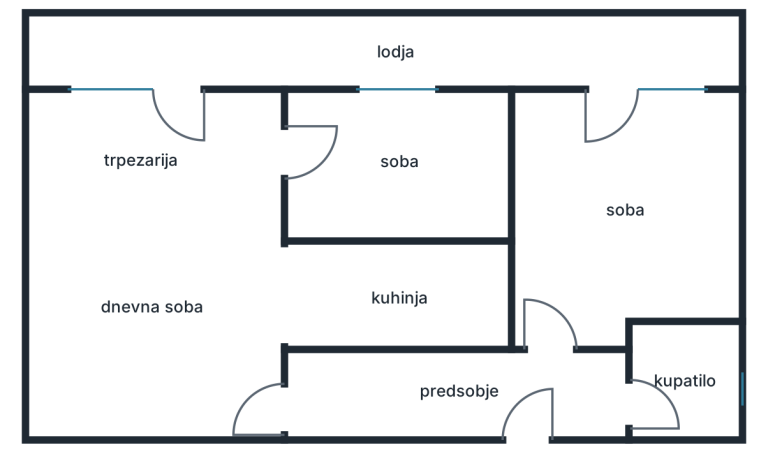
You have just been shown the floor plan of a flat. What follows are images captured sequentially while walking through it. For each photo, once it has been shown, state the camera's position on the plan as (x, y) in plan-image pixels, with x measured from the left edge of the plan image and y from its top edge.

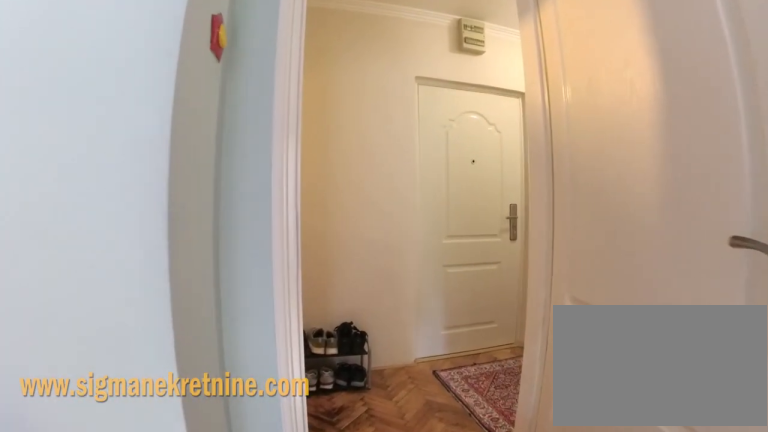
(554, 279)
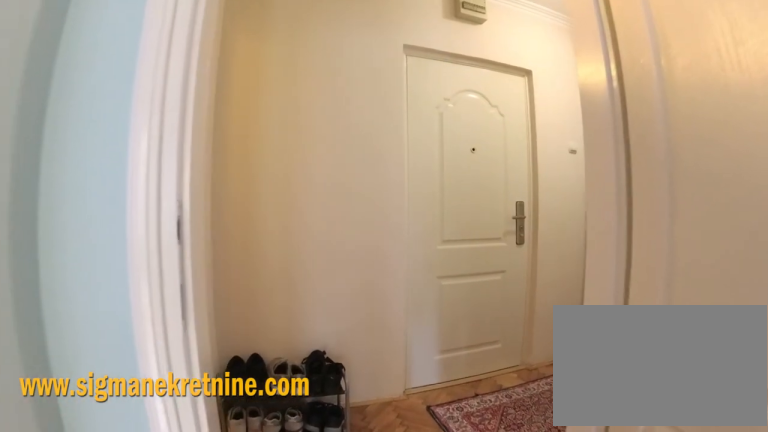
(555, 305)
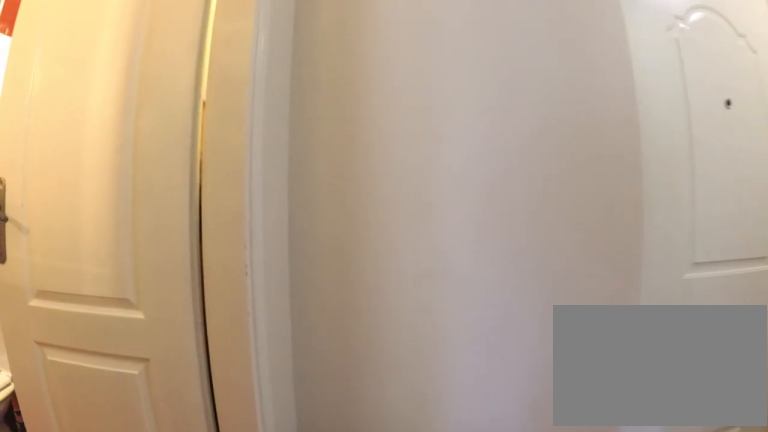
(559, 367)
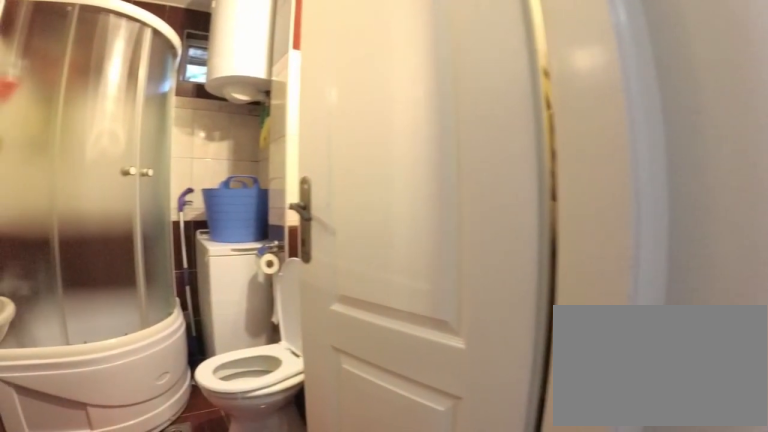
(577, 384)
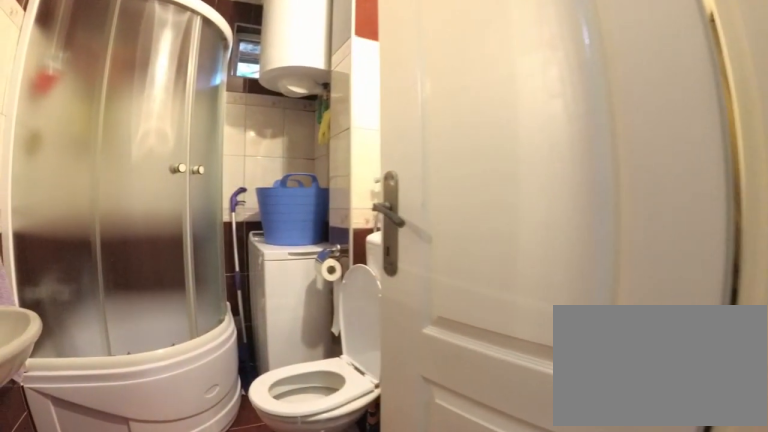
(585, 391)
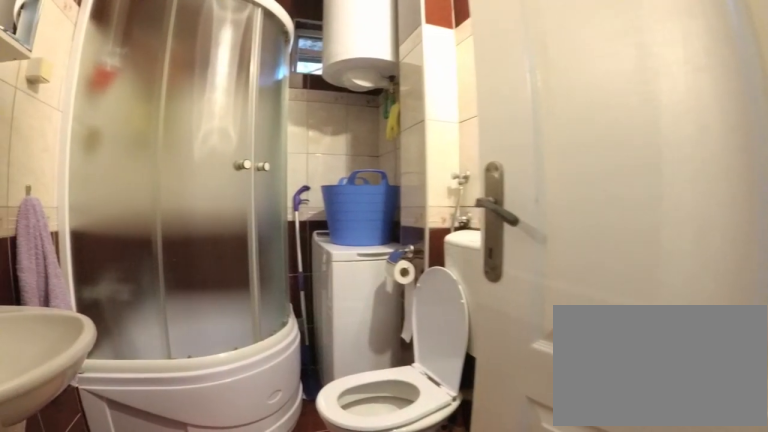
(598, 393)
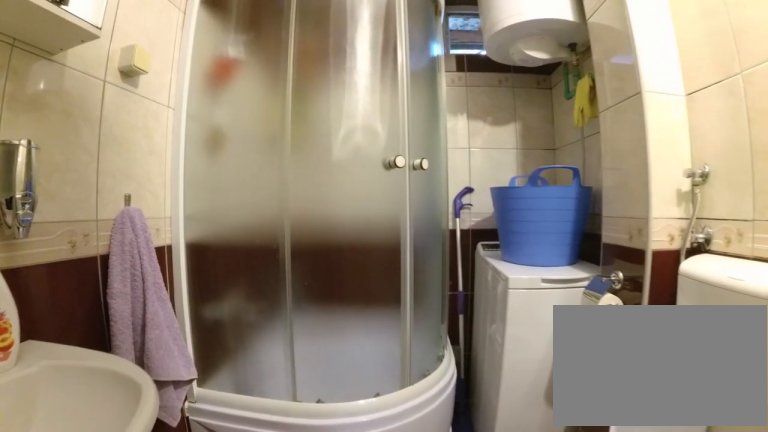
(630, 393)
